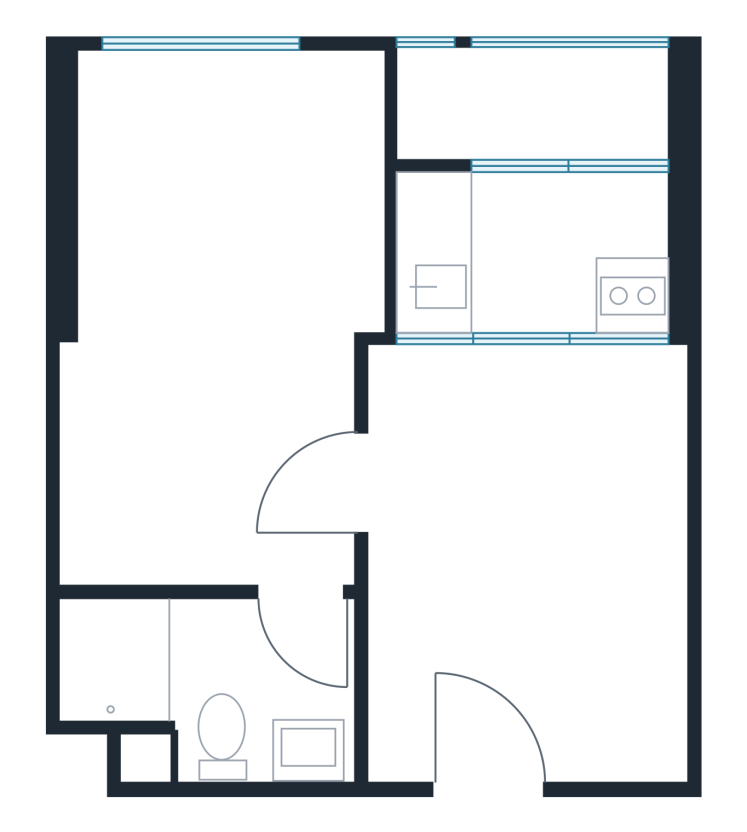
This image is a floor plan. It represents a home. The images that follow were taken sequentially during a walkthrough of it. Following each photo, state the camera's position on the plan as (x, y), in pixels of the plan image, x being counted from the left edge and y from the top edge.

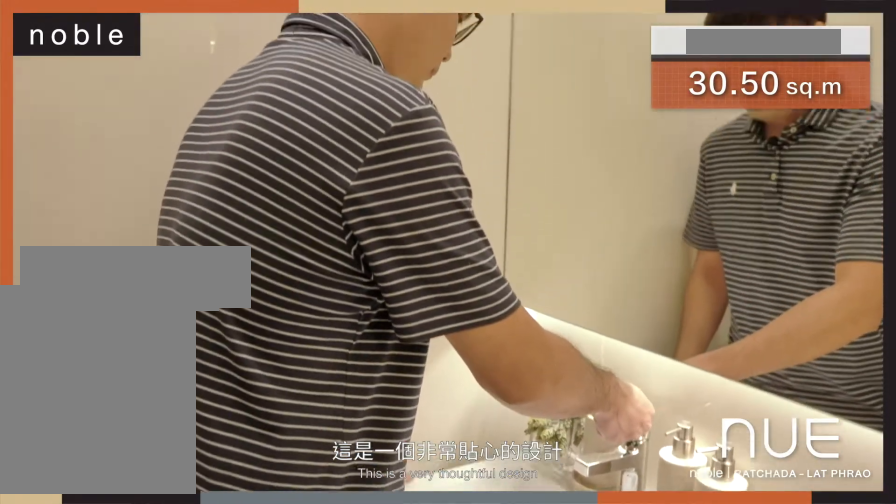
(321, 591)
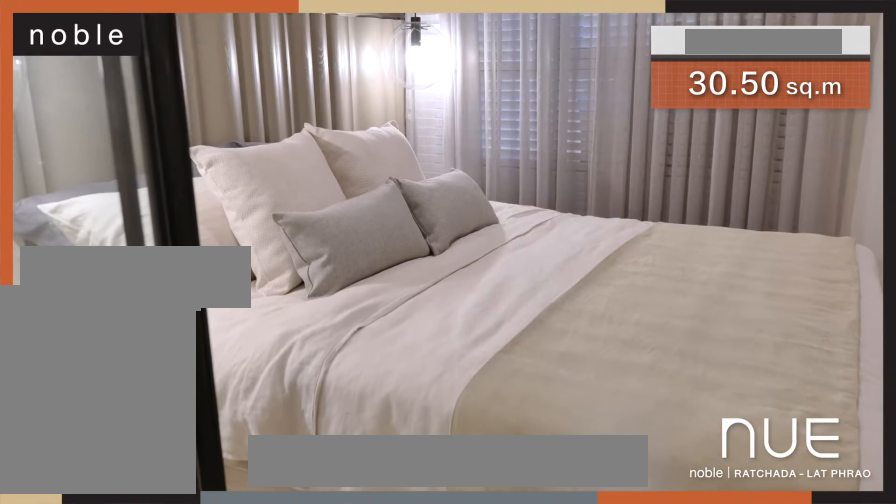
(309, 424)
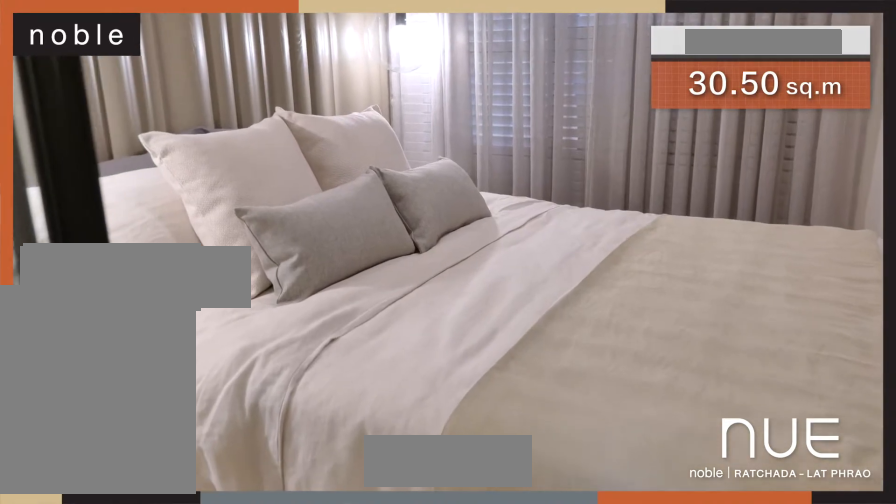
(304, 412)
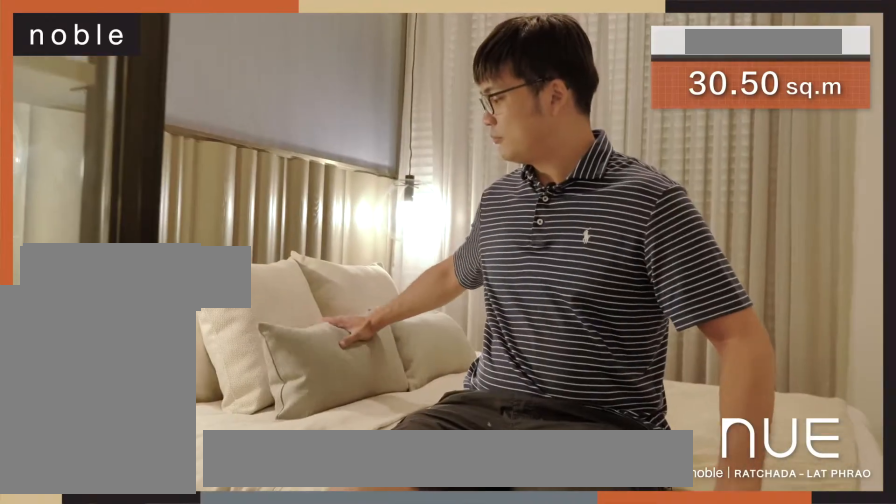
(313, 427)
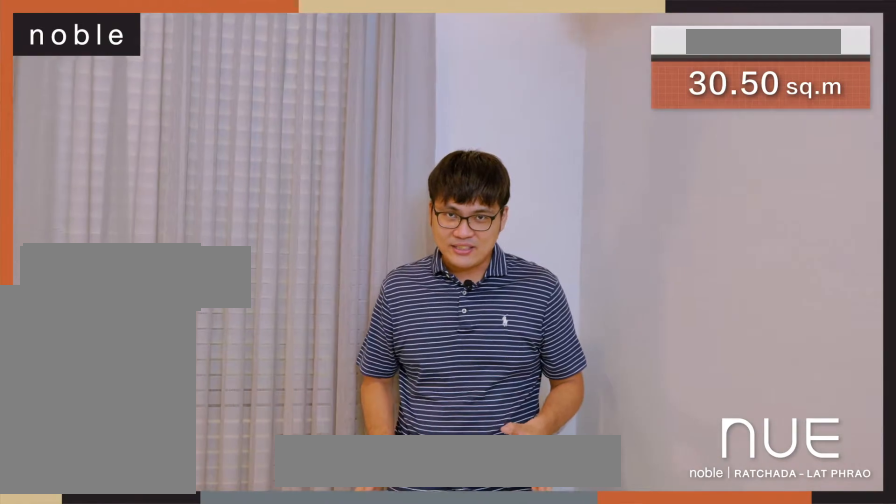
(310, 422)
